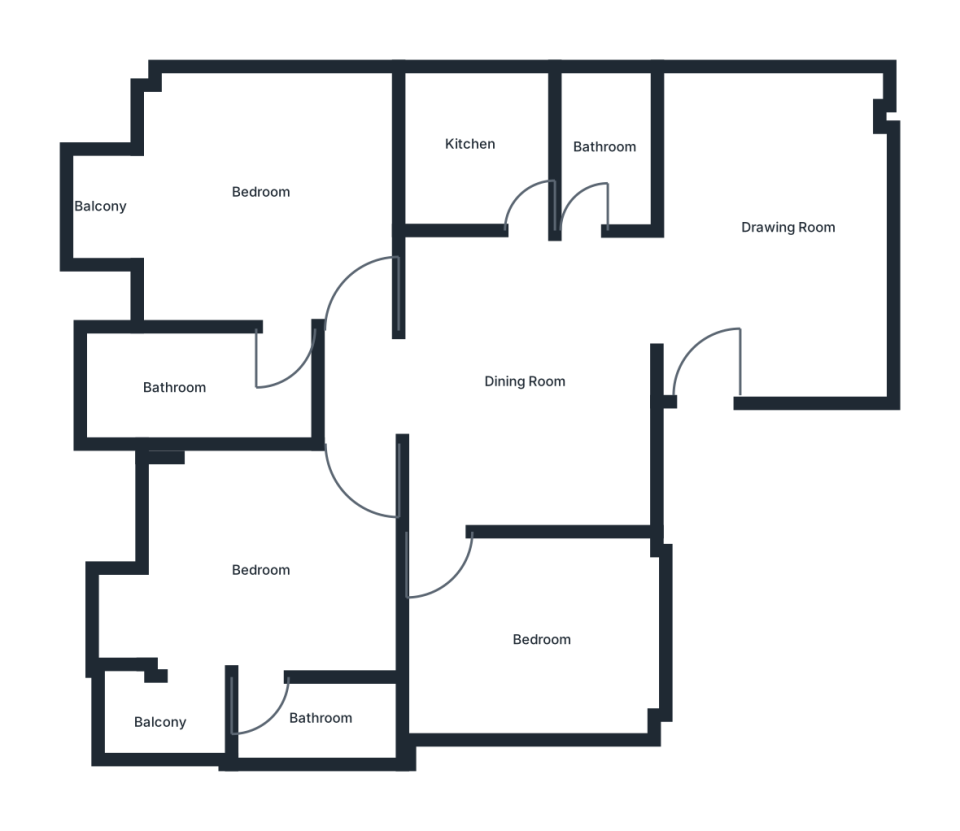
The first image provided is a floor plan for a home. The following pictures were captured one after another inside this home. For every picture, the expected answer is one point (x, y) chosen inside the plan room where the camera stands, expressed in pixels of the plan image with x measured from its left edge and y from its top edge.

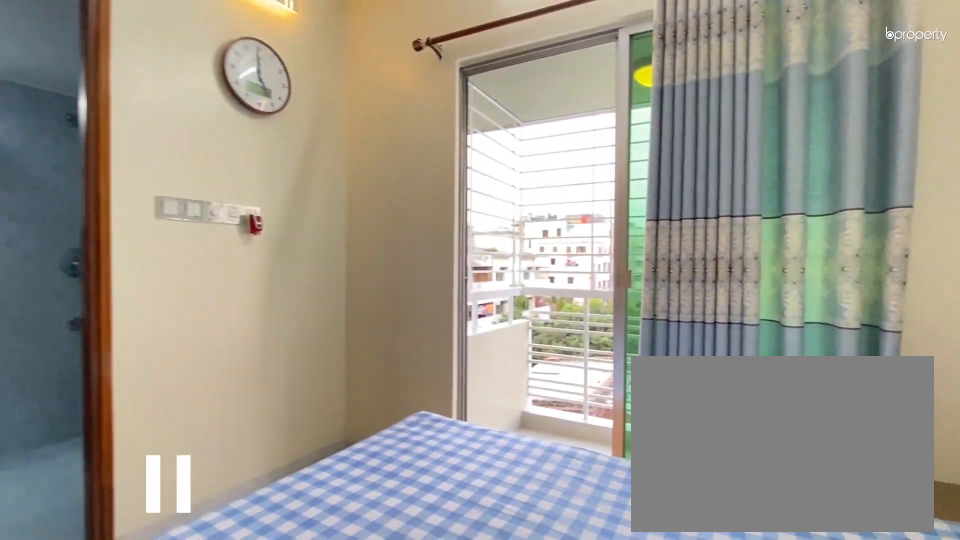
(236, 209)
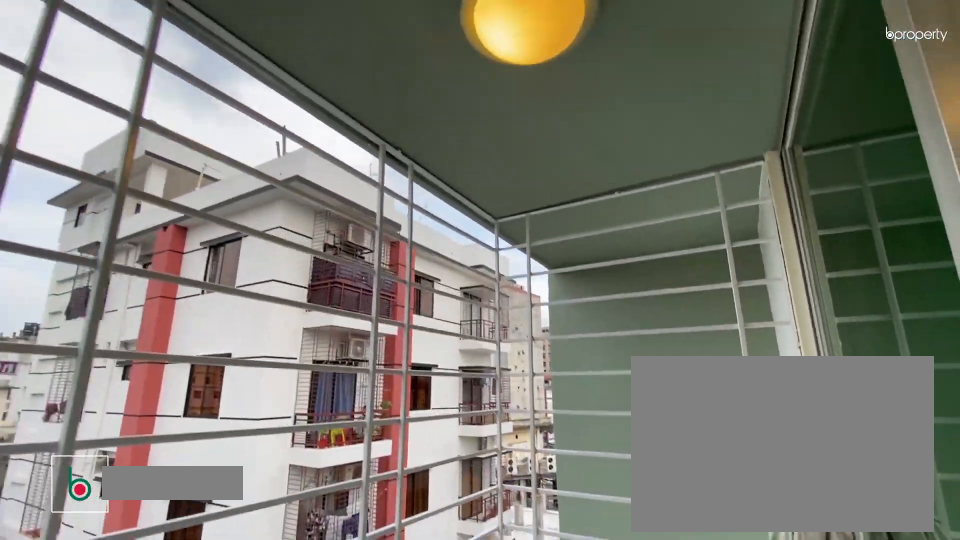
(95, 192)
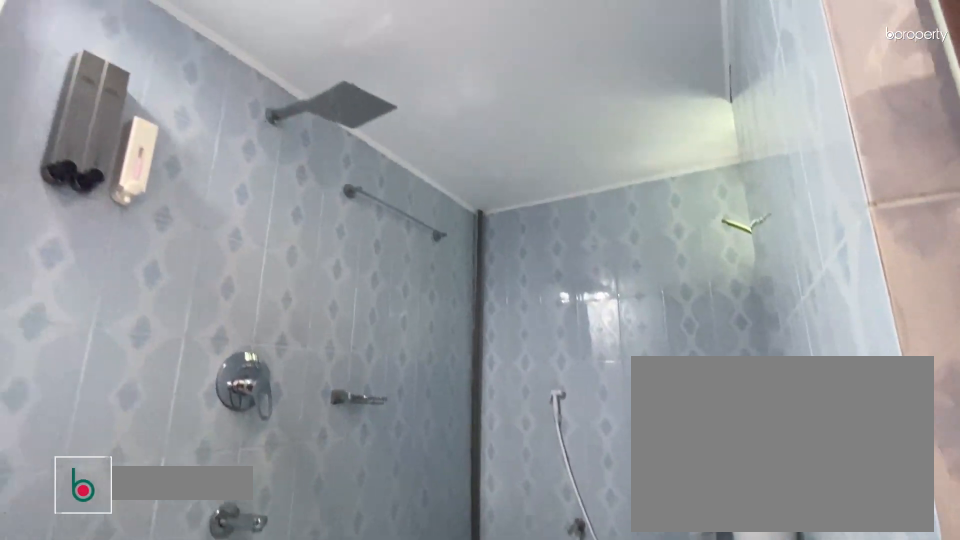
(191, 381)
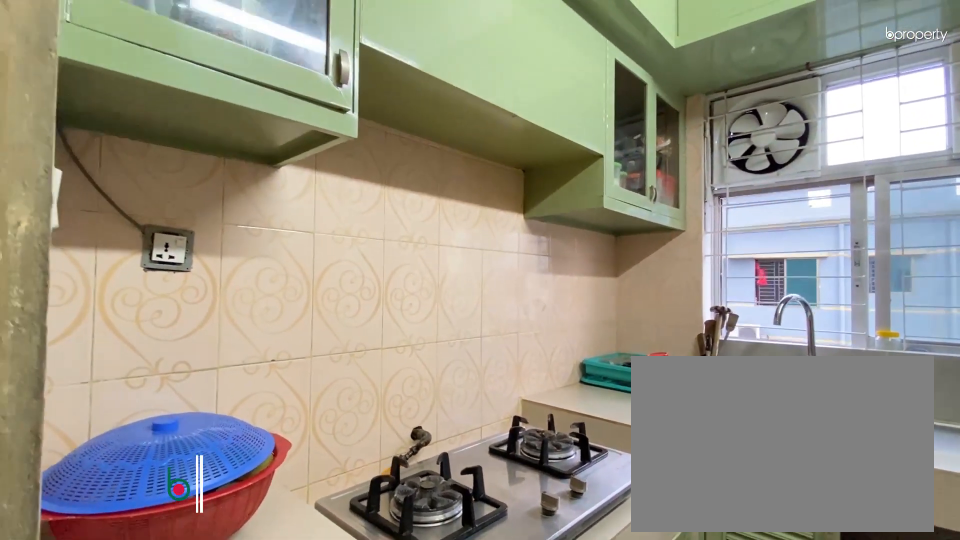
(487, 154)
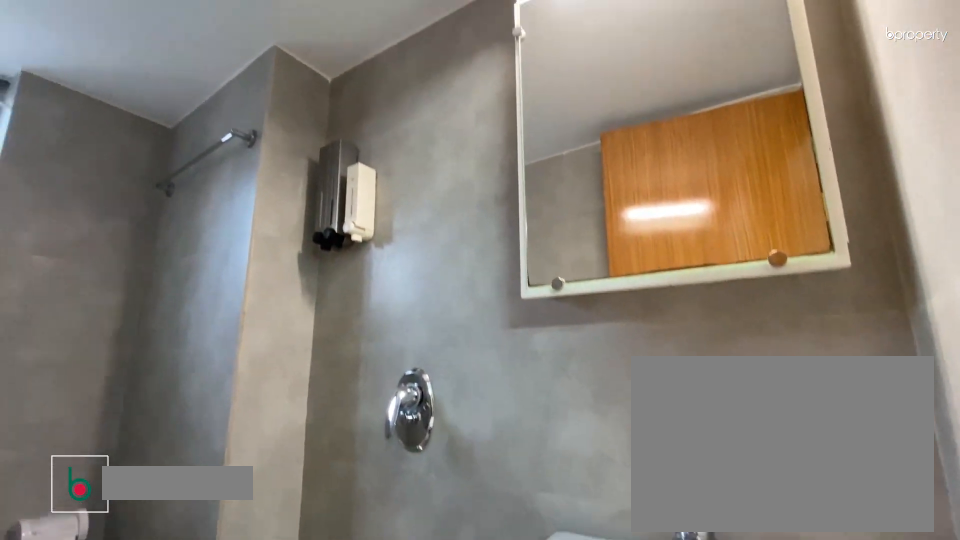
(609, 133)
